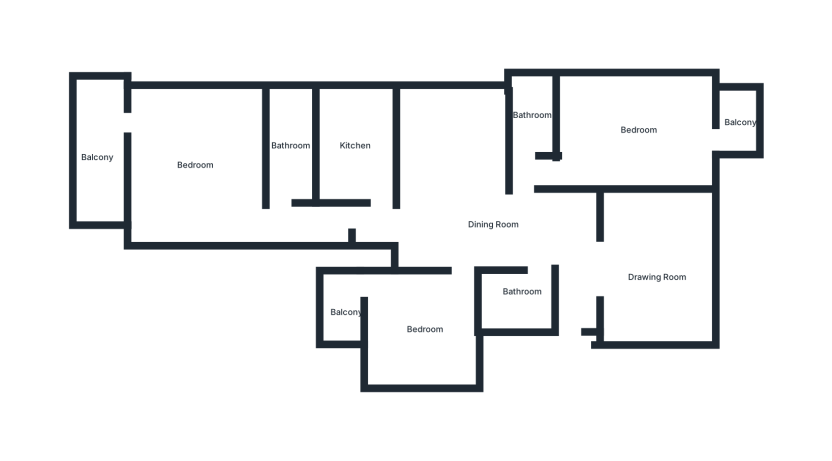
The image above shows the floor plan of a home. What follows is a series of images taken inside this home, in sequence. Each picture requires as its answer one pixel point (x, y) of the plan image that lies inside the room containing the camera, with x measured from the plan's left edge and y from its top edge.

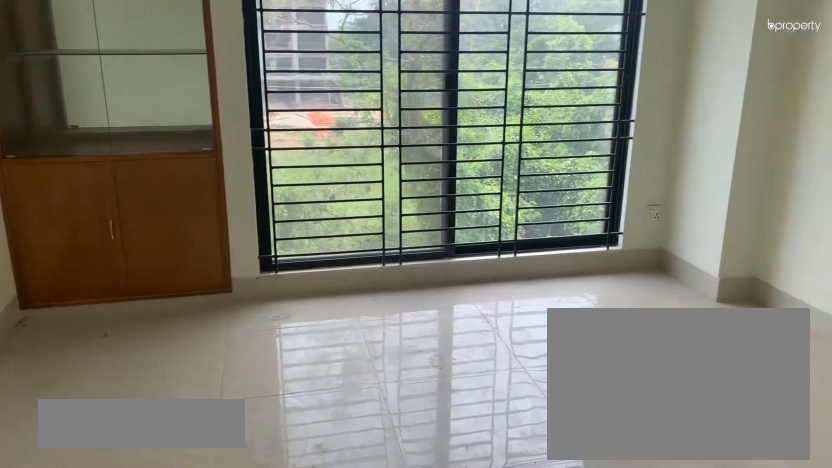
(637, 275)
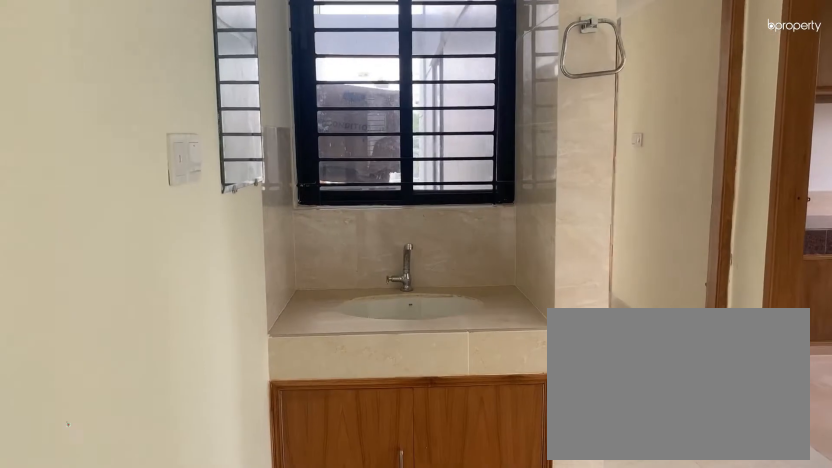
(496, 225)
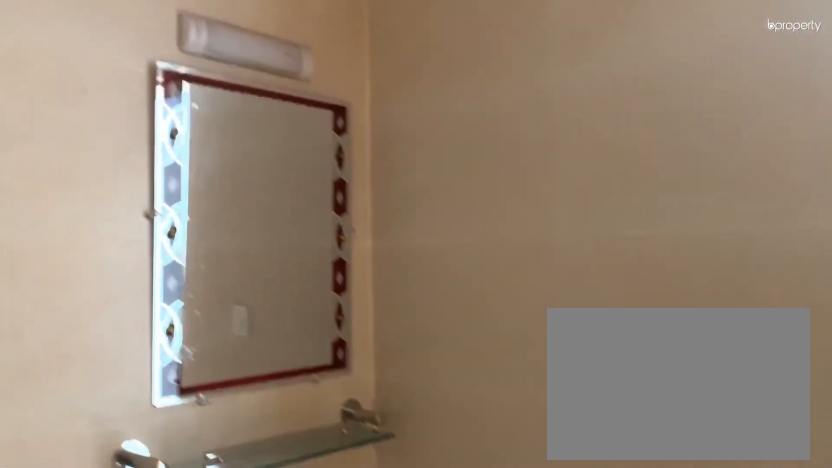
(520, 295)
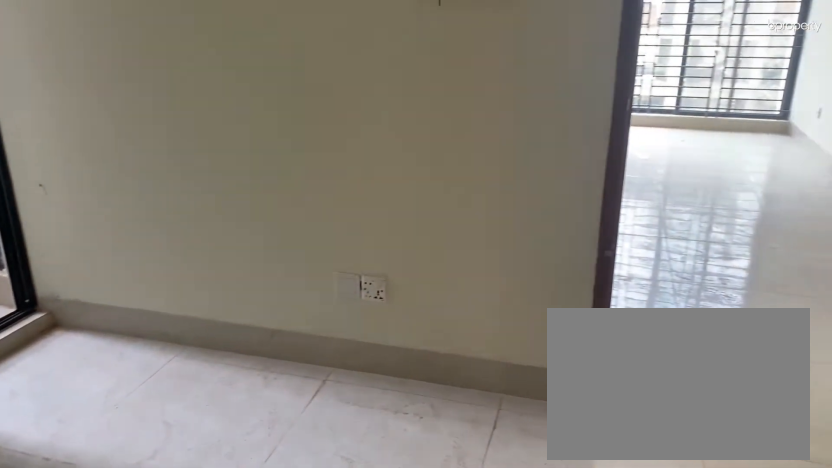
(426, 325)
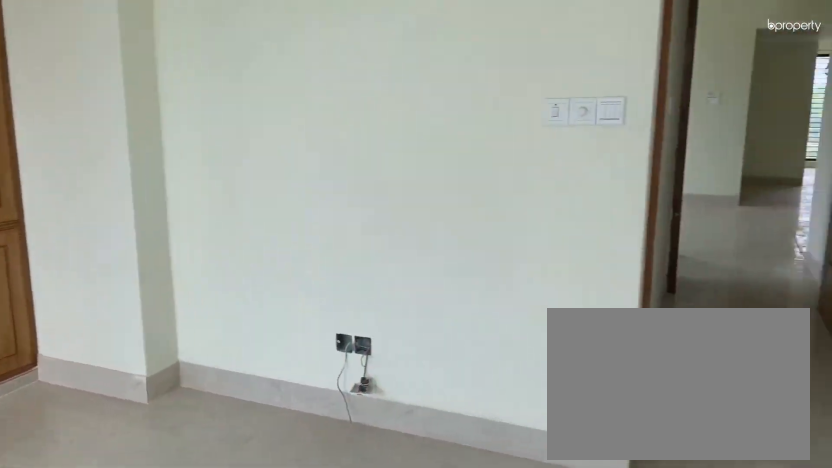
(194, 166)
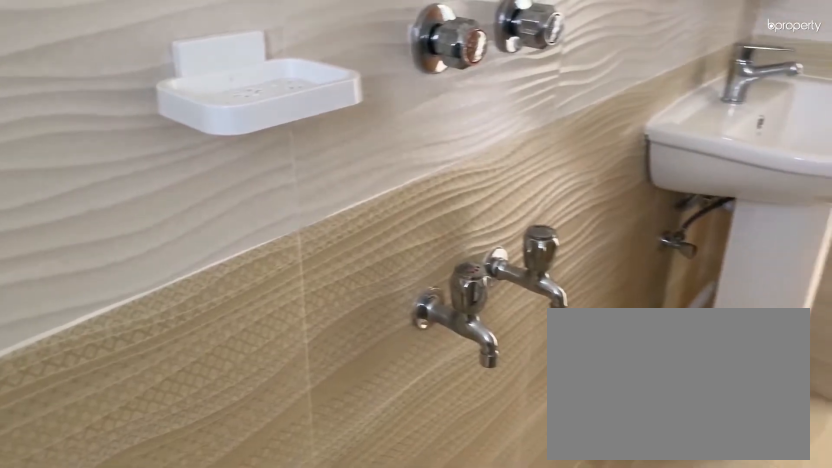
(288, 147)
